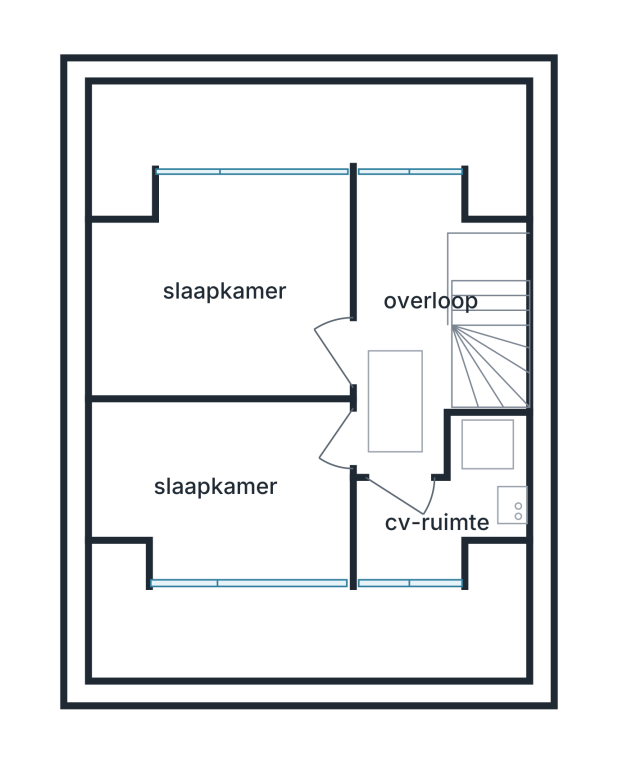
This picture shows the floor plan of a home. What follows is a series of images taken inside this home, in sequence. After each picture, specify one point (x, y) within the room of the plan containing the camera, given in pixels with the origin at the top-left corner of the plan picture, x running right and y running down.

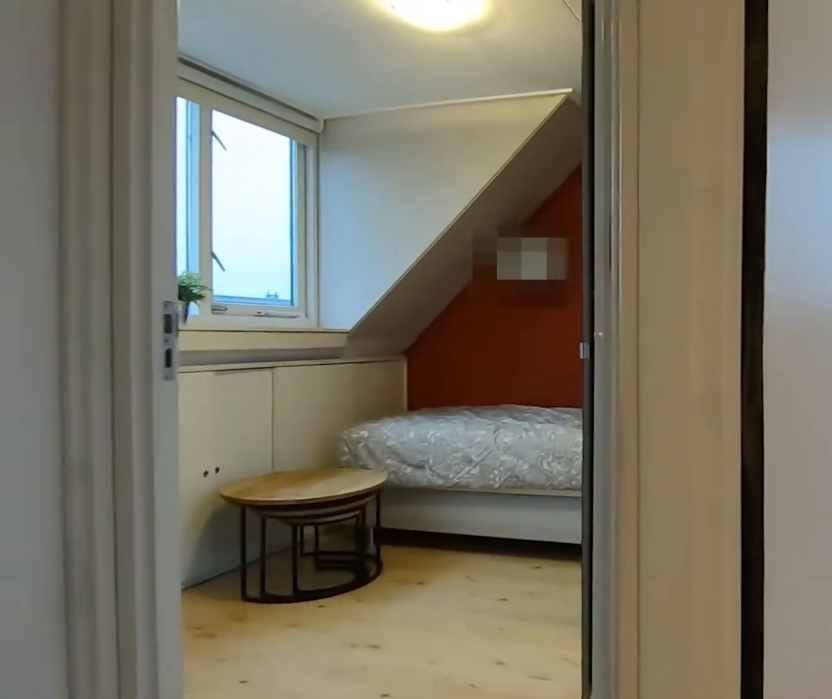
(410, 298)
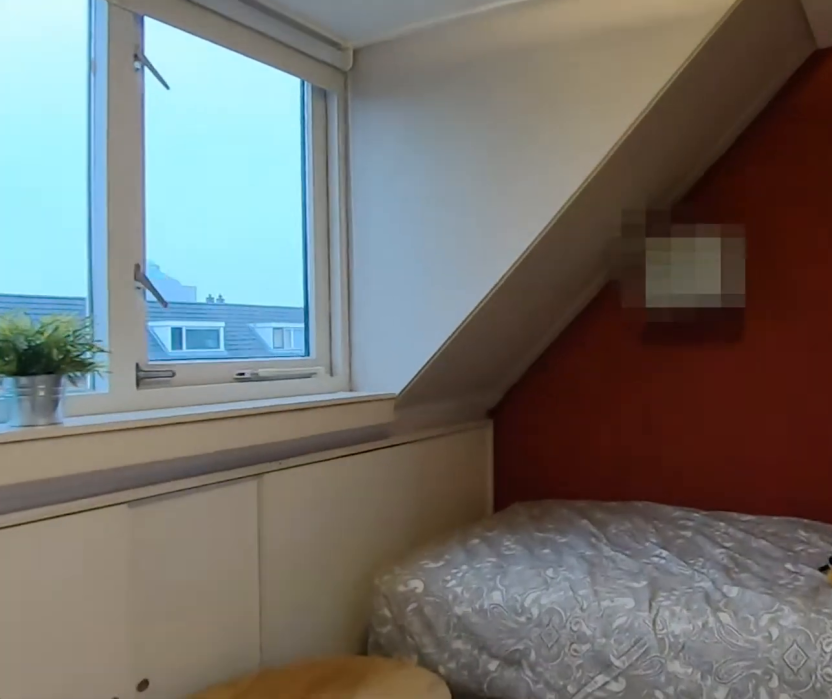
(224, 488)
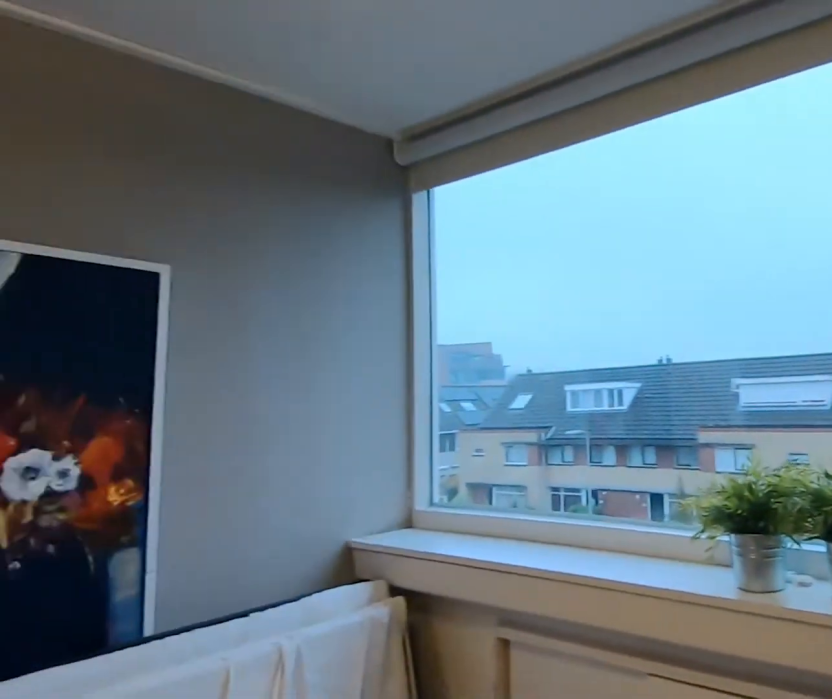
(224, 488)
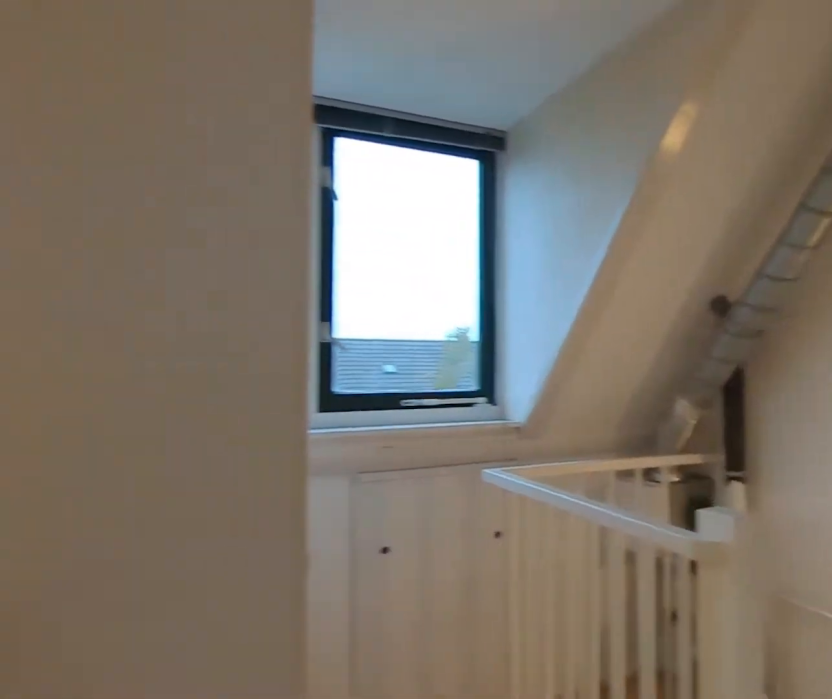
(410, 297)
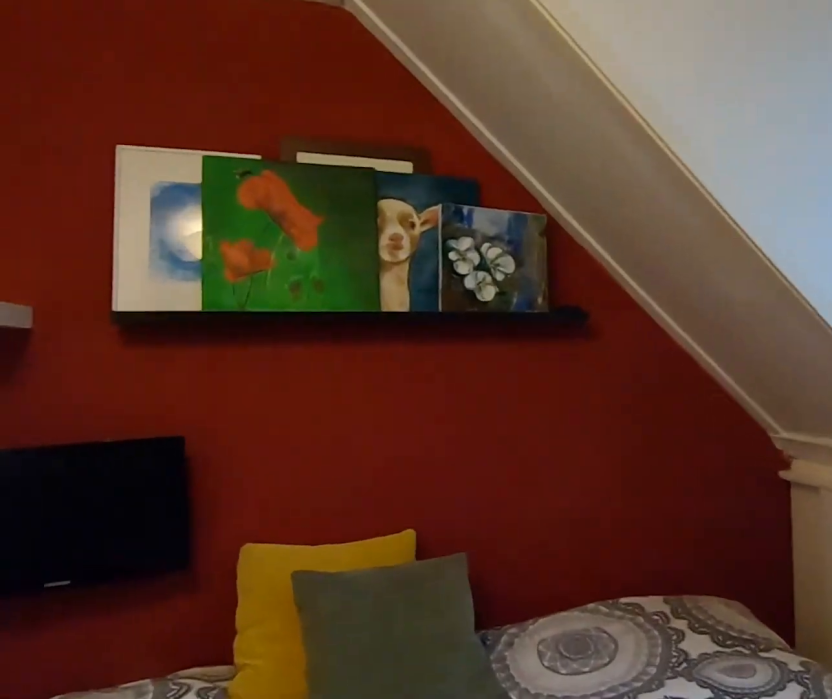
(223, 287)
